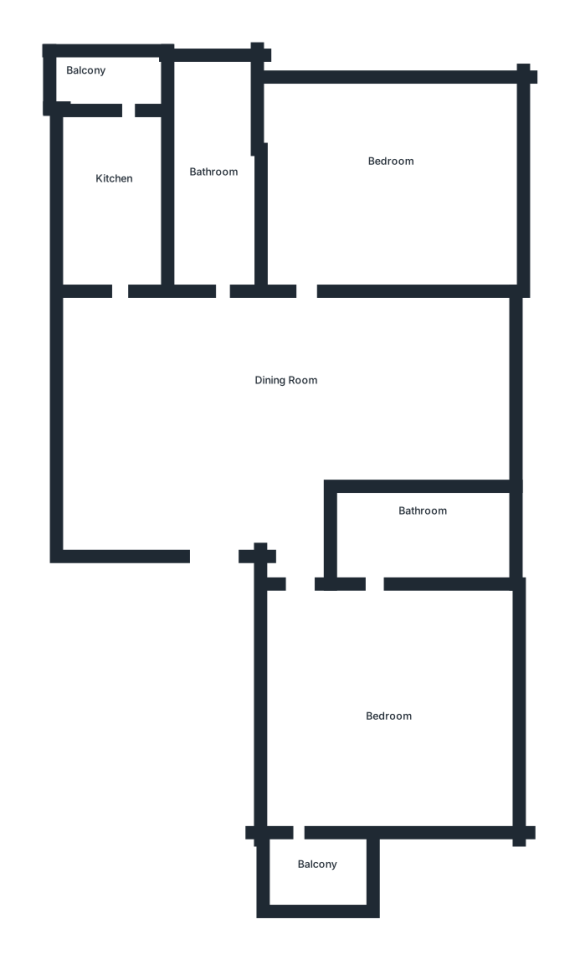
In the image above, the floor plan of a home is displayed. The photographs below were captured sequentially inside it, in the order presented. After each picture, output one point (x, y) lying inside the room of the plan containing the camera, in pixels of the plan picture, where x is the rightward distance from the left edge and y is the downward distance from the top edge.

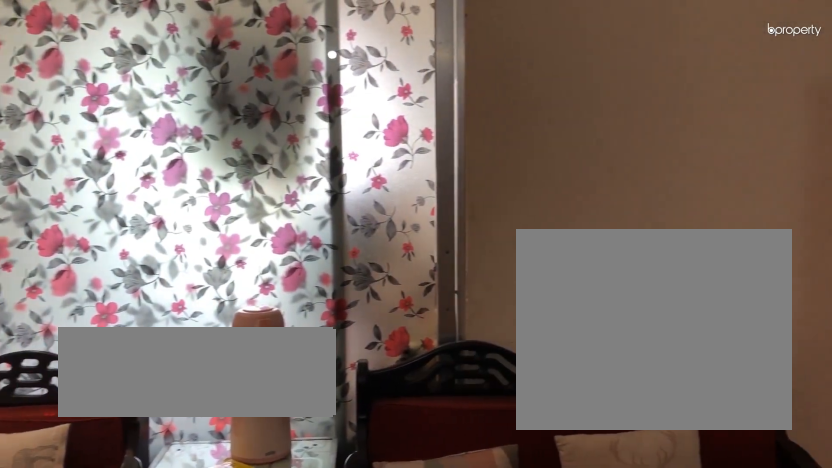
(284, 400)
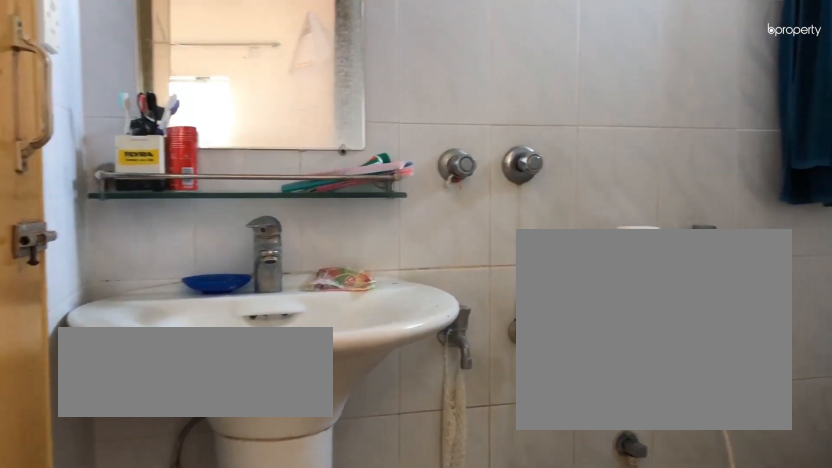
(419, 537)
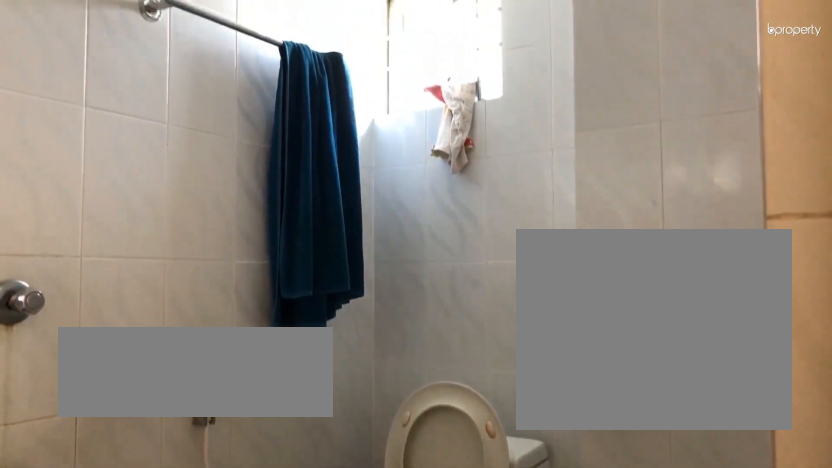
(419, 536)
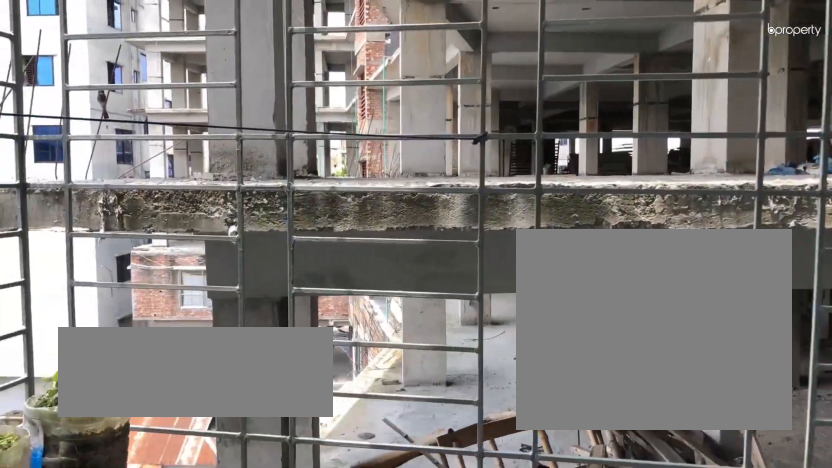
(327, 861)
